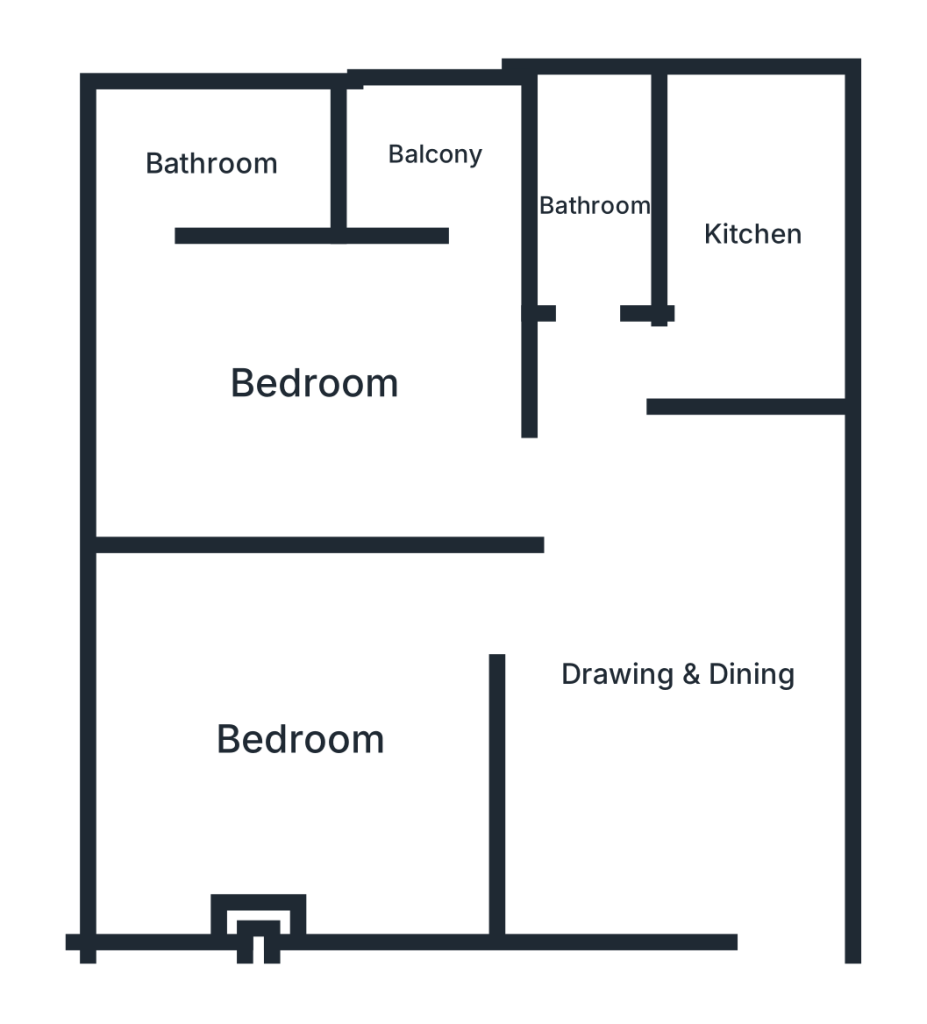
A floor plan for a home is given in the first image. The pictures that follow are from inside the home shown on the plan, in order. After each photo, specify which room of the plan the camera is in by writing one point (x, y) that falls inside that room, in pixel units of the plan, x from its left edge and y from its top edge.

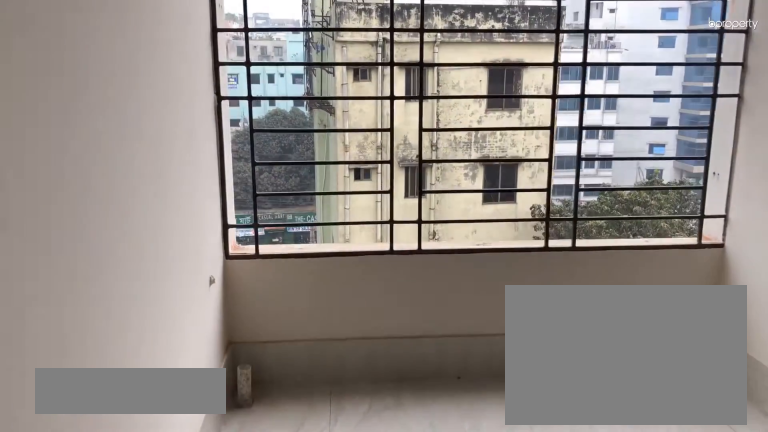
(435, 157)
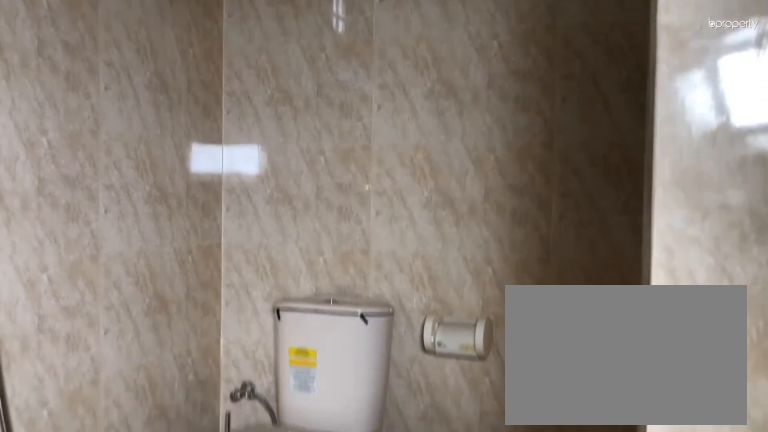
(210, 164)
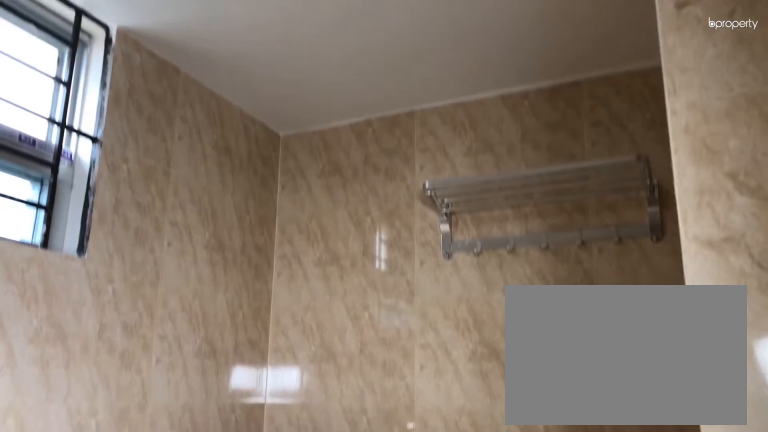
(210, 164)
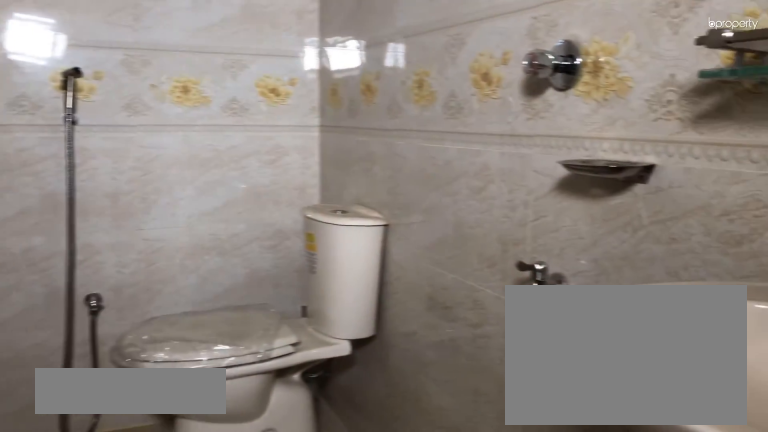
(591, 207)
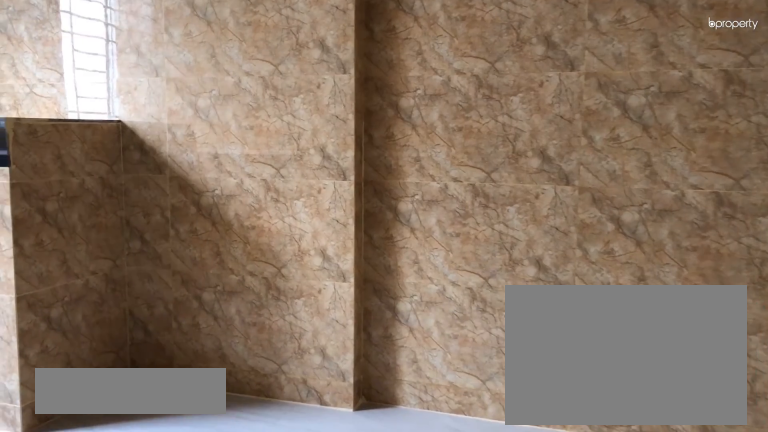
(751, 233)
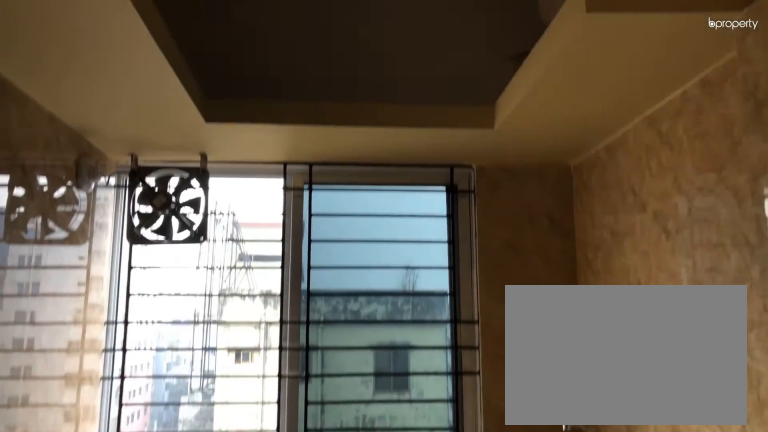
(751, 233)
